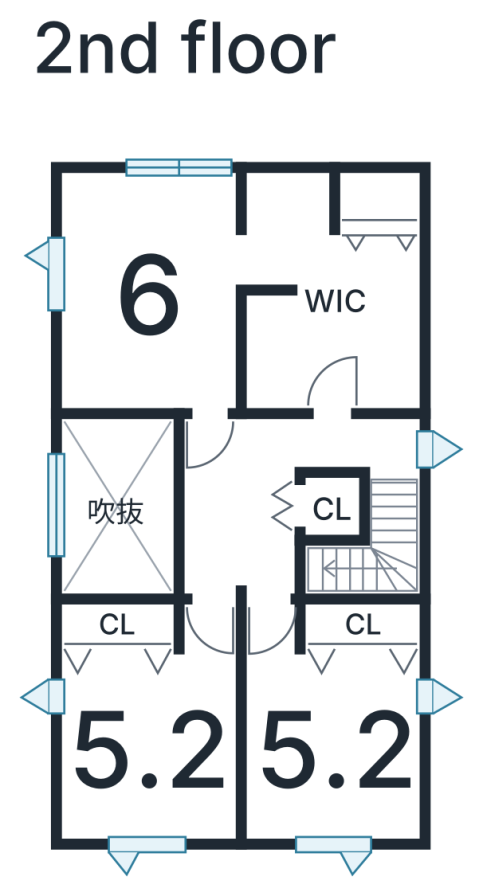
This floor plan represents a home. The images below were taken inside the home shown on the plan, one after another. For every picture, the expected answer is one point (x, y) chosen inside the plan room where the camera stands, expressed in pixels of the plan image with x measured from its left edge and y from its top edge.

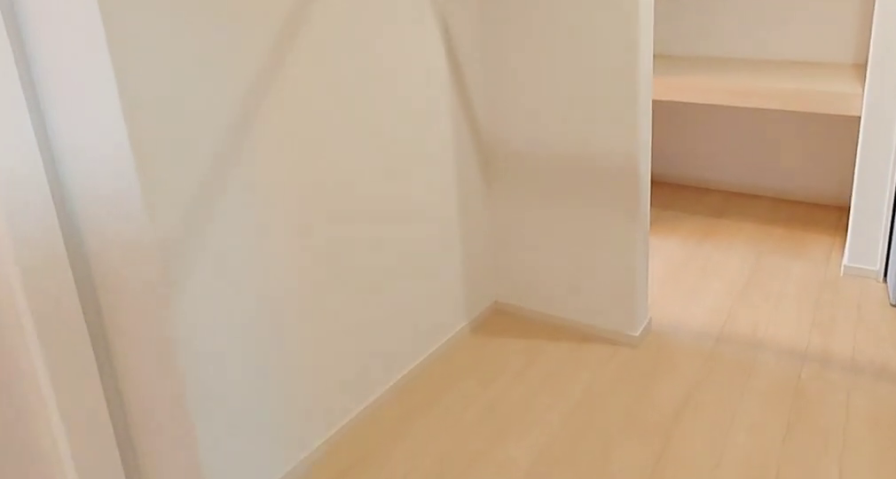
(328, 297)
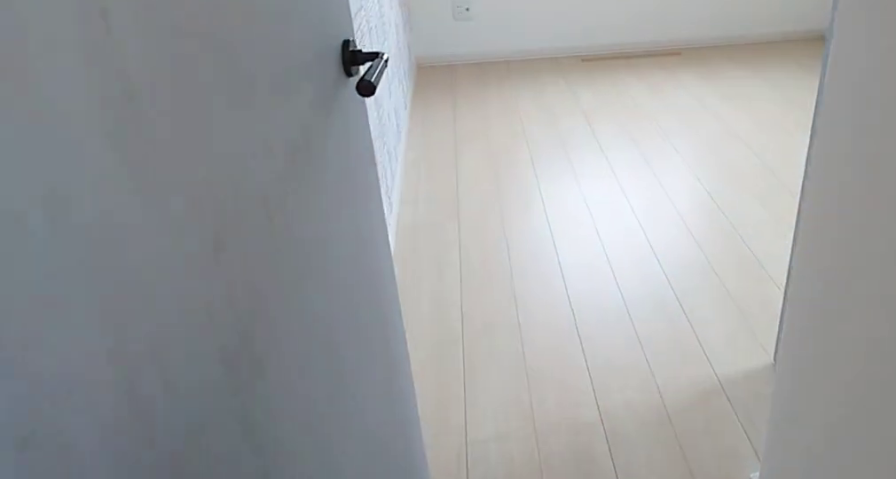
(150, 763)
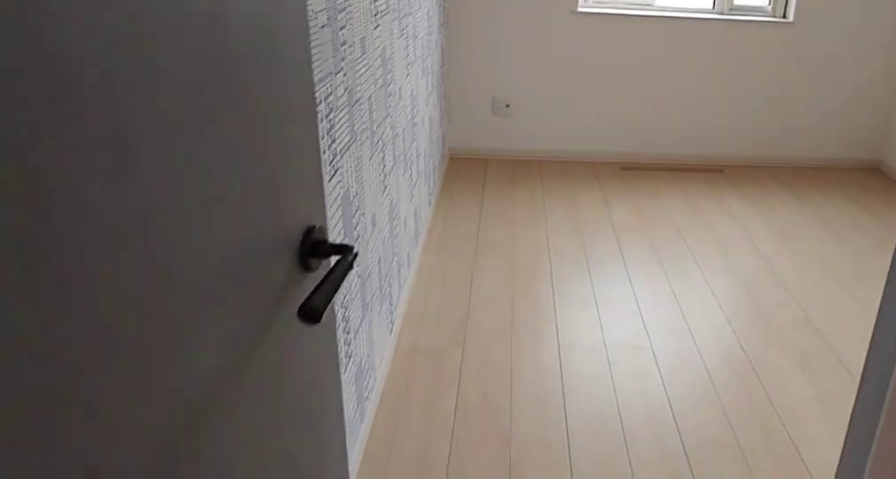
(150, 763)
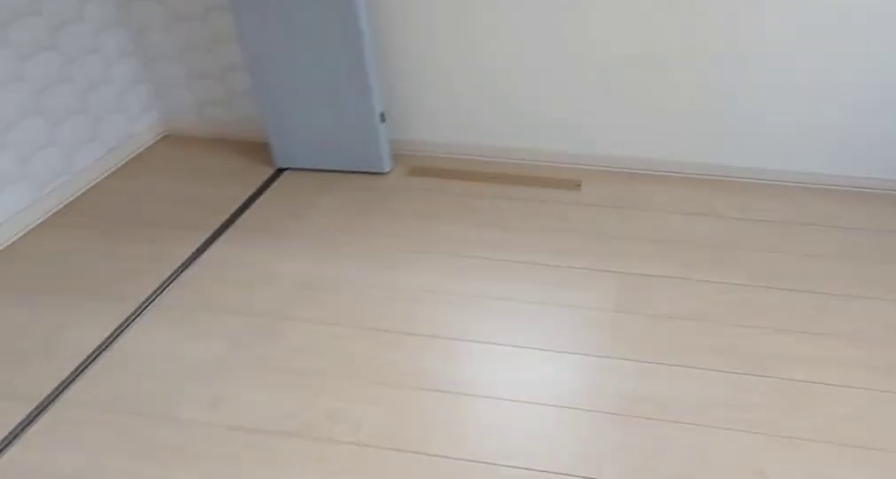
(344, 758)
